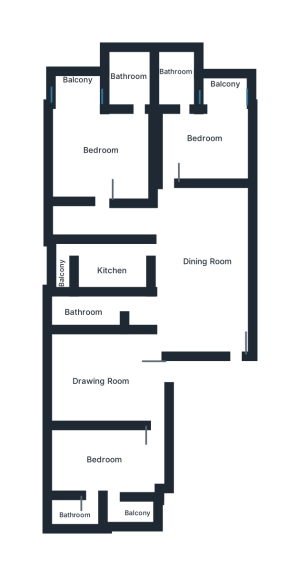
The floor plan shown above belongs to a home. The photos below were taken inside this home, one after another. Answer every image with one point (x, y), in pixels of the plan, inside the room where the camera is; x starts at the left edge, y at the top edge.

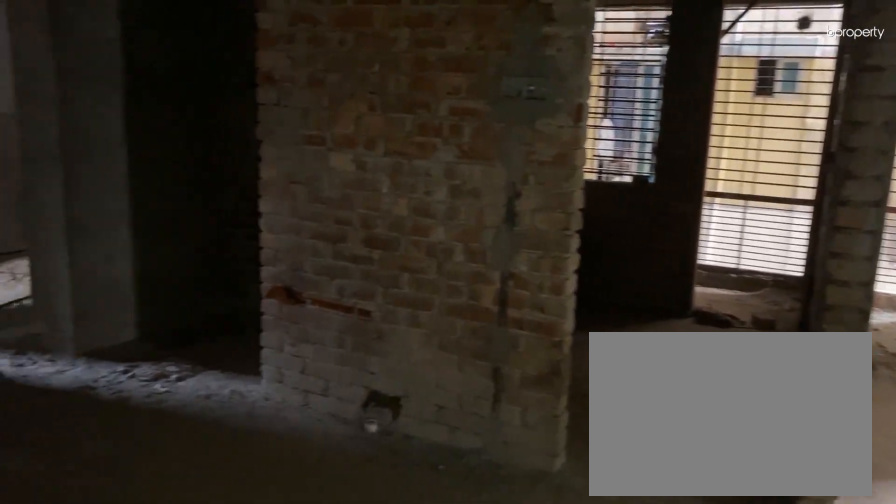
(206, 261)
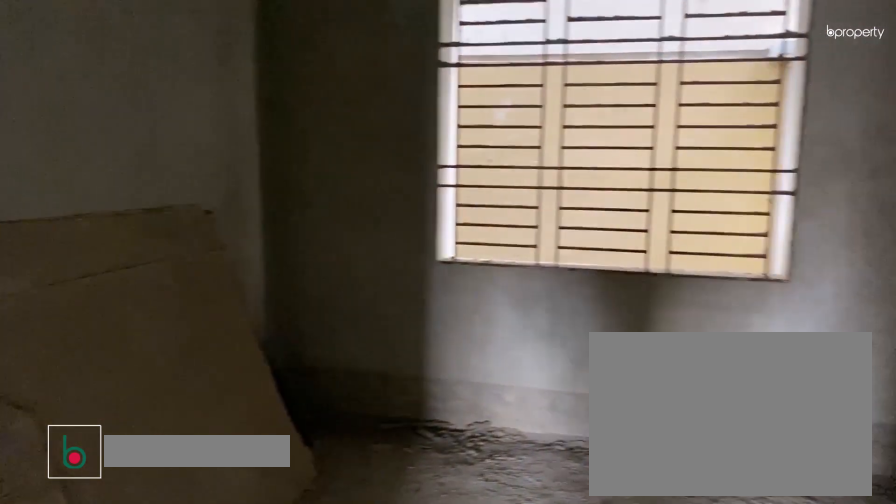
(97, 377)
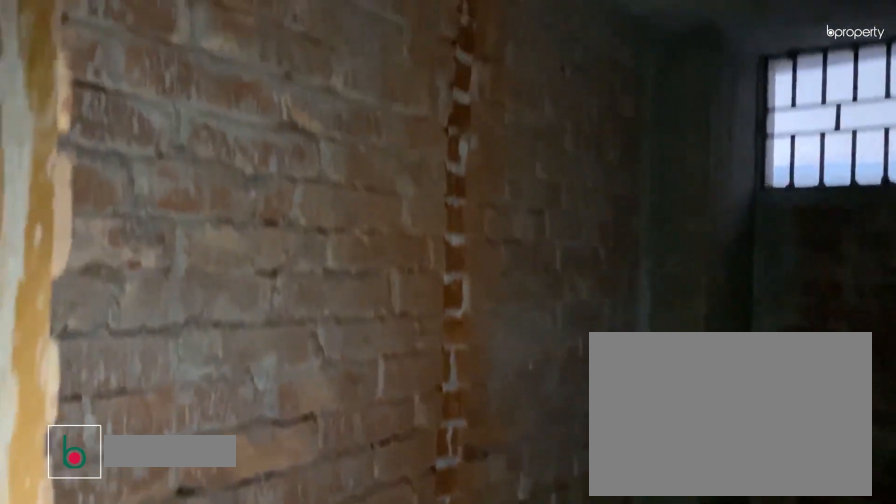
(85, 310)
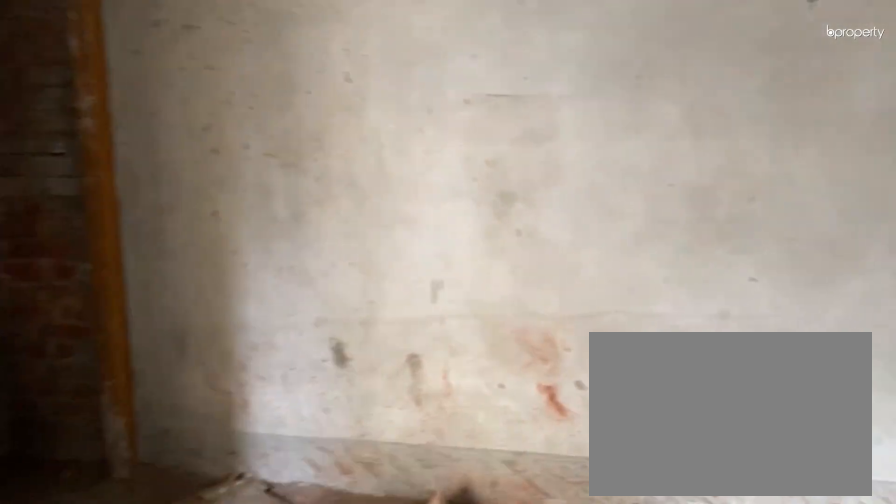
(97, 154)
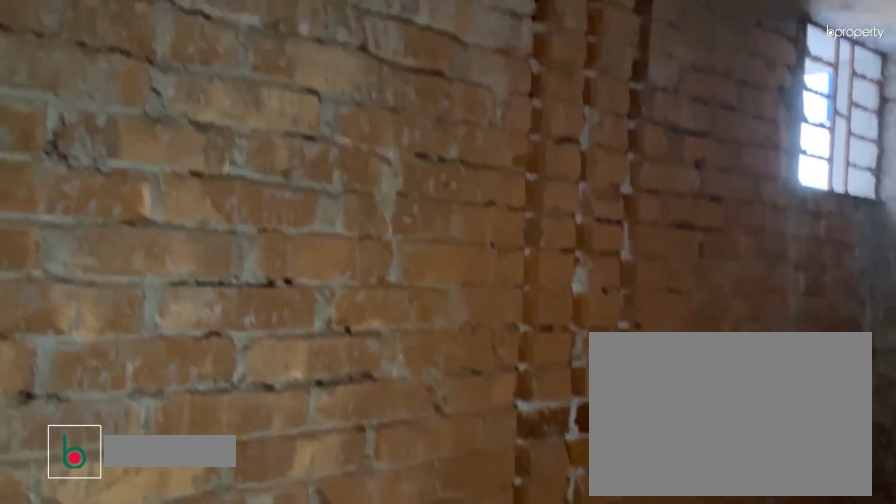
(126, 75)
